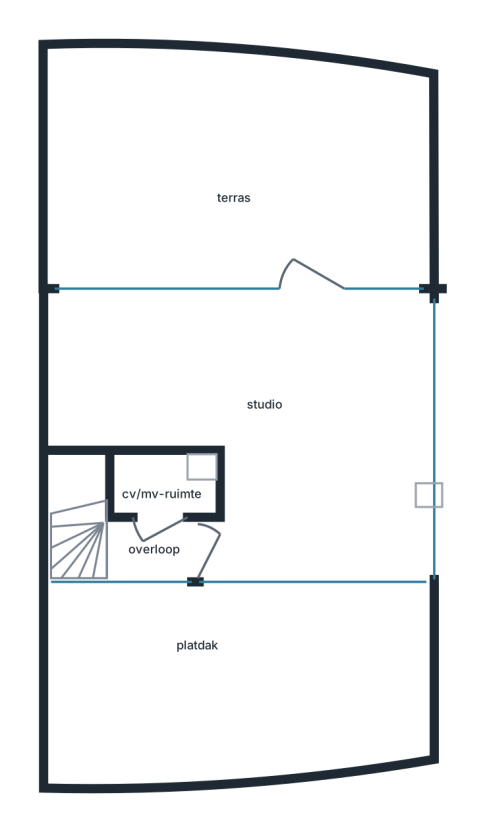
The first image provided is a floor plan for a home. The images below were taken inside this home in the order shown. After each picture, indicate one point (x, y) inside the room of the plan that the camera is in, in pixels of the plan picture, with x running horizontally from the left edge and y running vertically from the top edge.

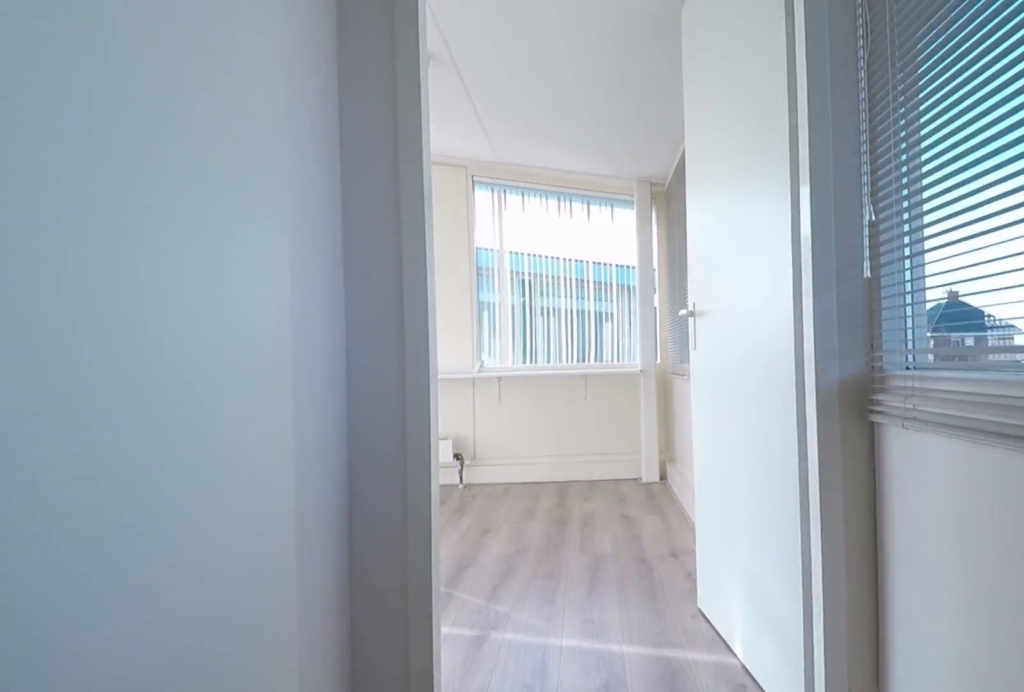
(161, 540)
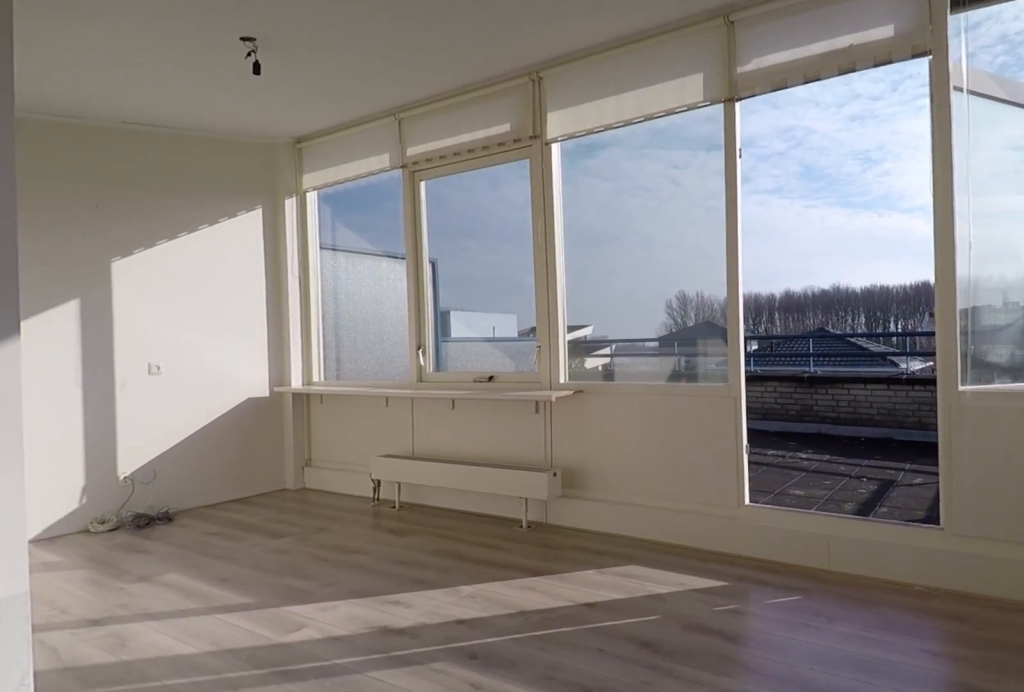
(265, 419)
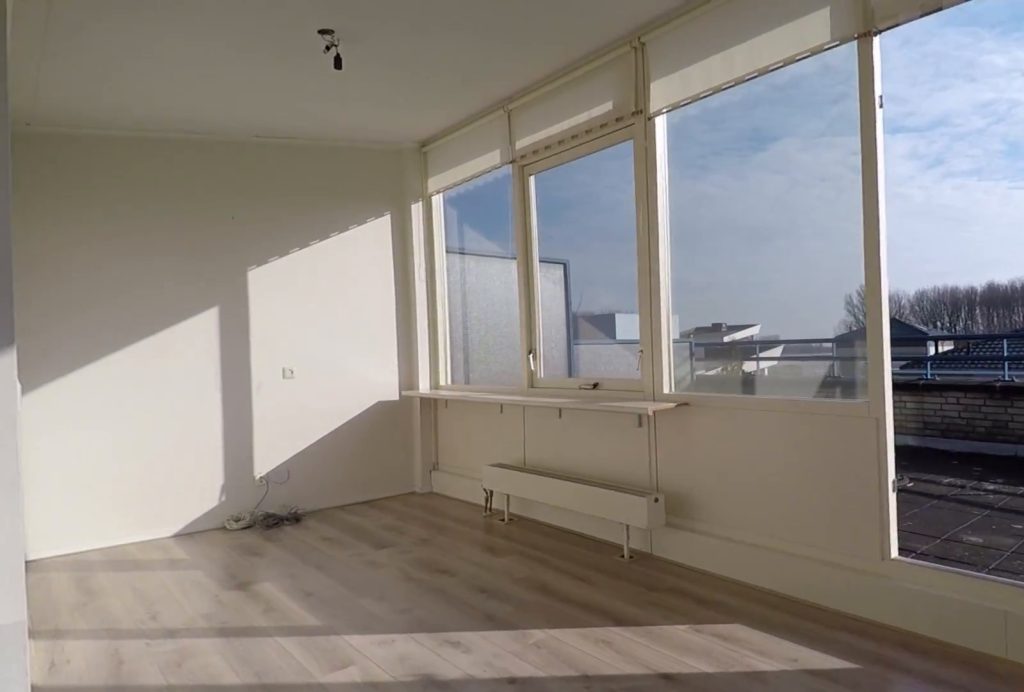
(265, 419)
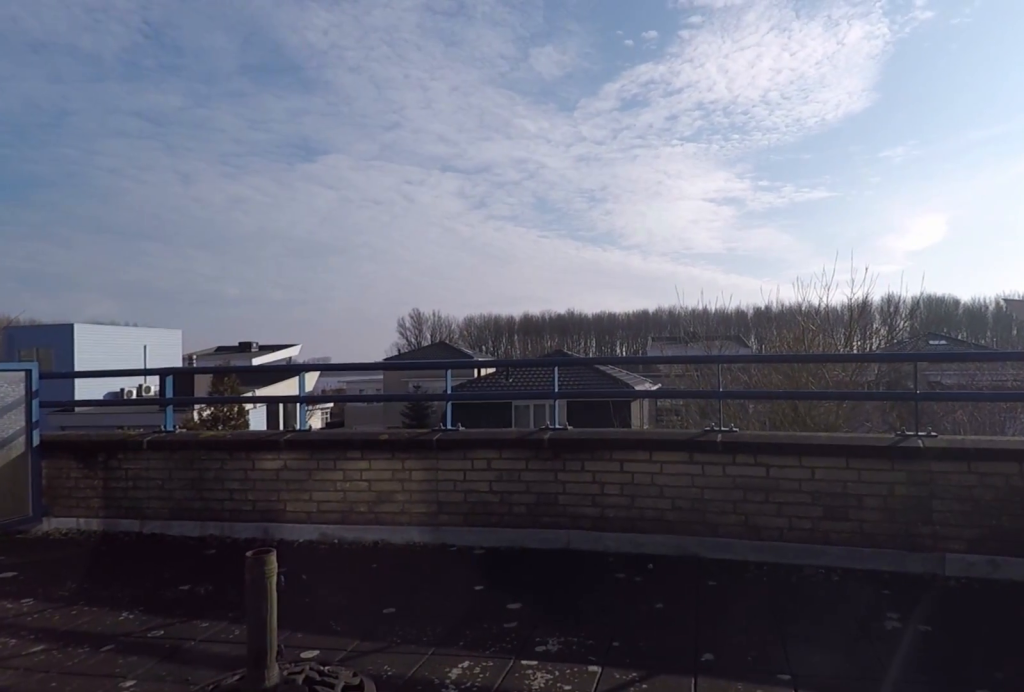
(234, 170)
